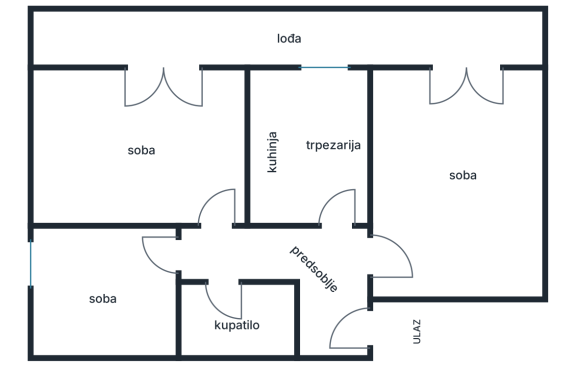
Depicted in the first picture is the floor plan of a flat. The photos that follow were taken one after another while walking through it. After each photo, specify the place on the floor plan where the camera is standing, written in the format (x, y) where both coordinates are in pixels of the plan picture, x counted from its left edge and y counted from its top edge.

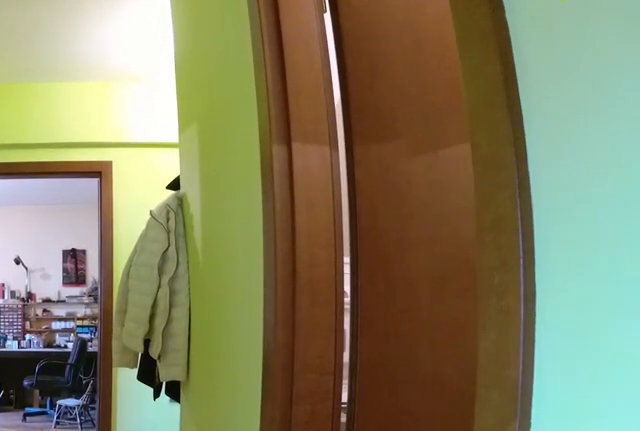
(182, 256)
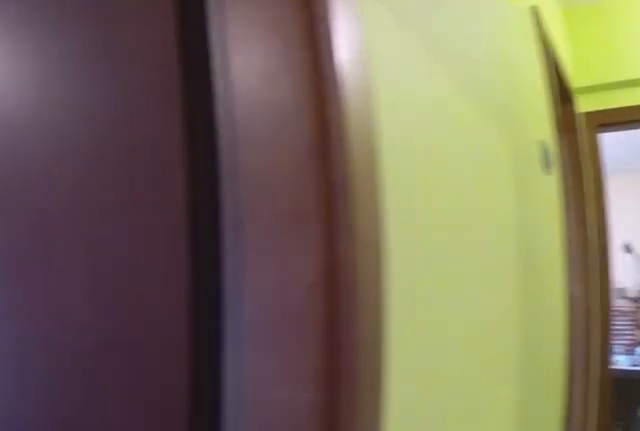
(189, 251)
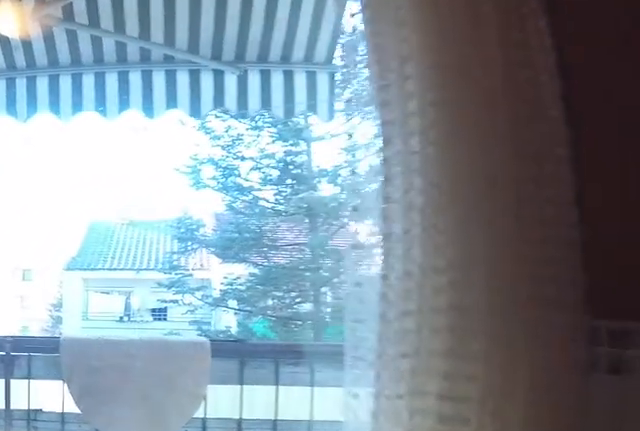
(120, 152)
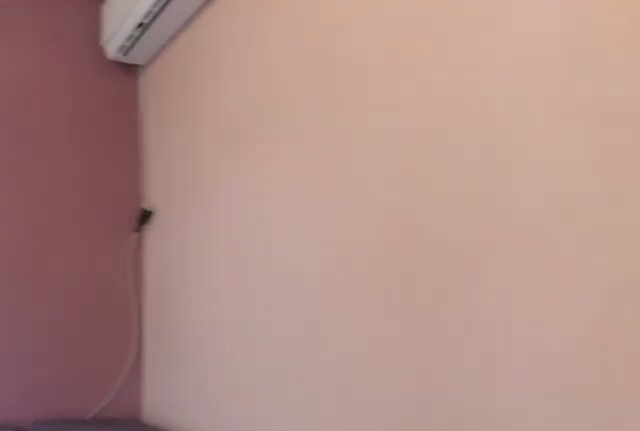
(79, 87)
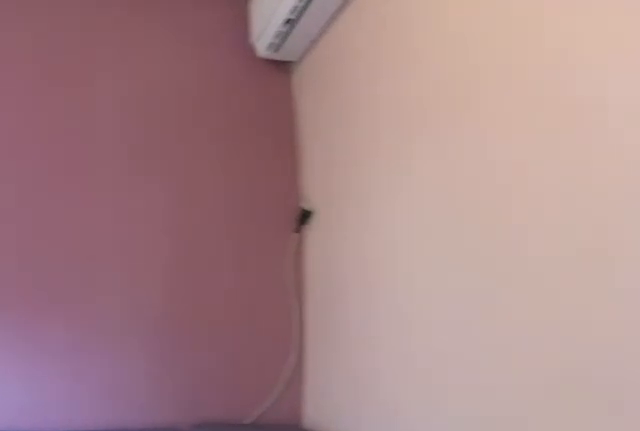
(74, 87)
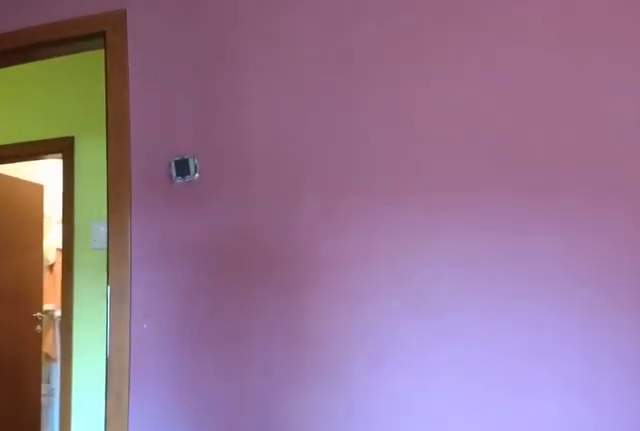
(153, 146)
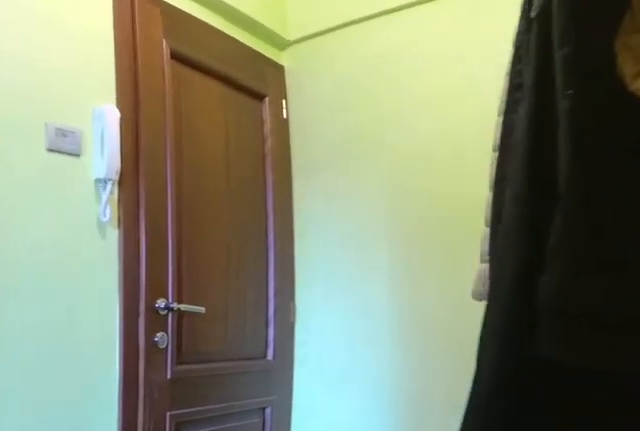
(283, 252)
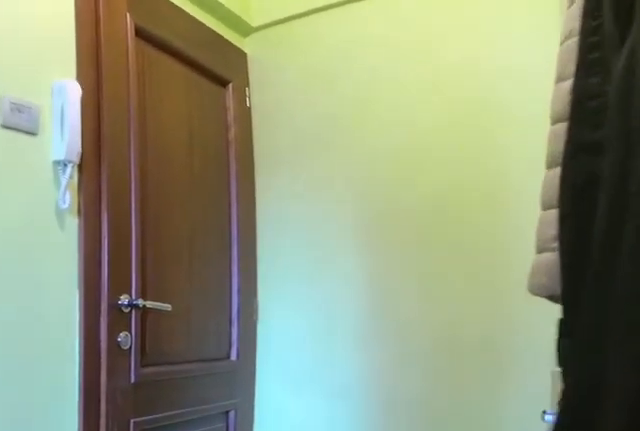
(283, 252)
